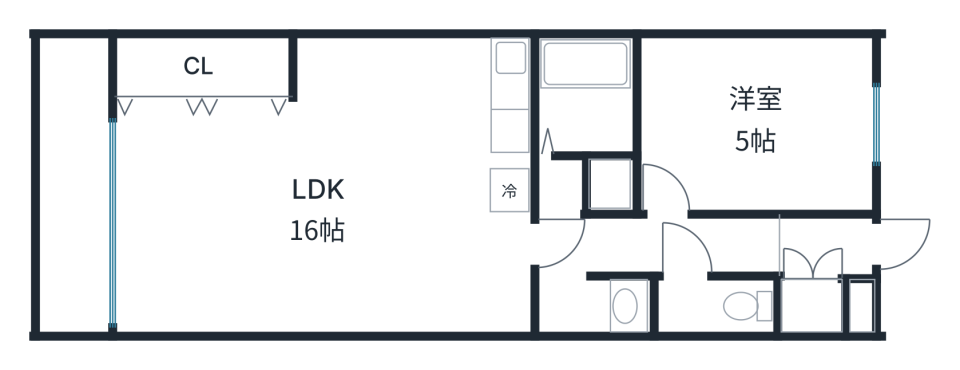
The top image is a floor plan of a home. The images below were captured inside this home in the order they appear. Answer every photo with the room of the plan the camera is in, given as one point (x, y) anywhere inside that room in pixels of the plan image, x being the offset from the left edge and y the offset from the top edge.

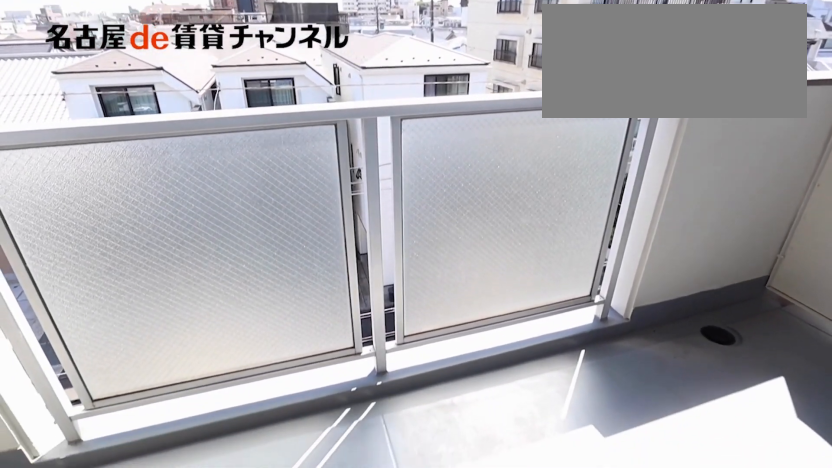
(74, 185)
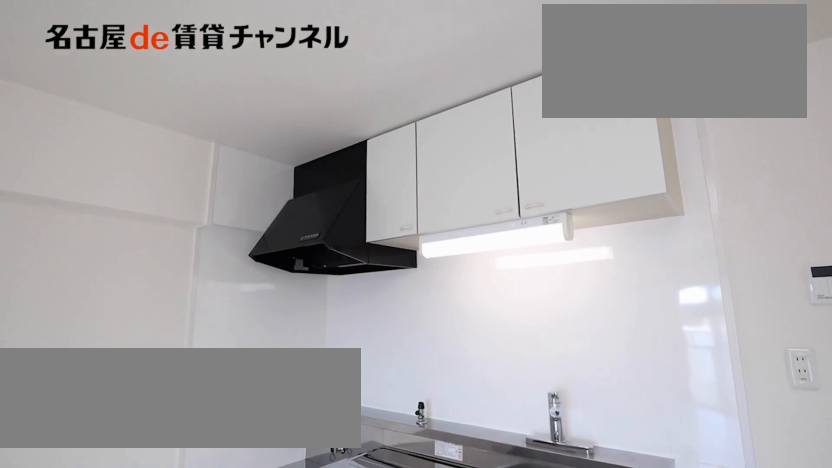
(501, 119)
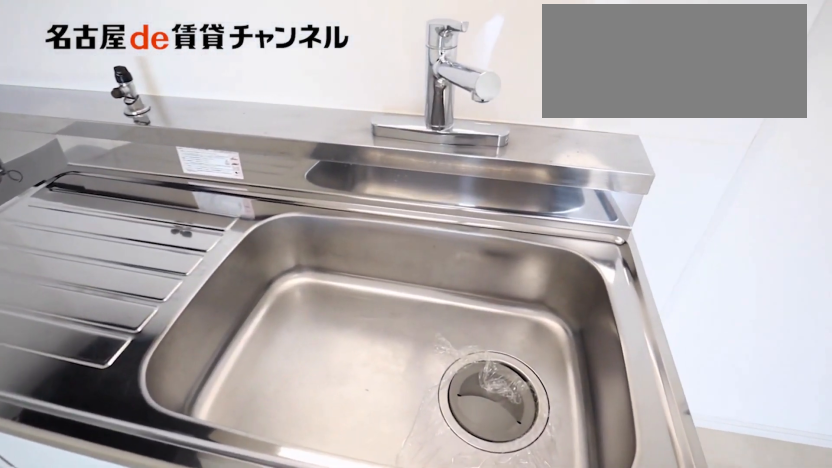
(501, 119)
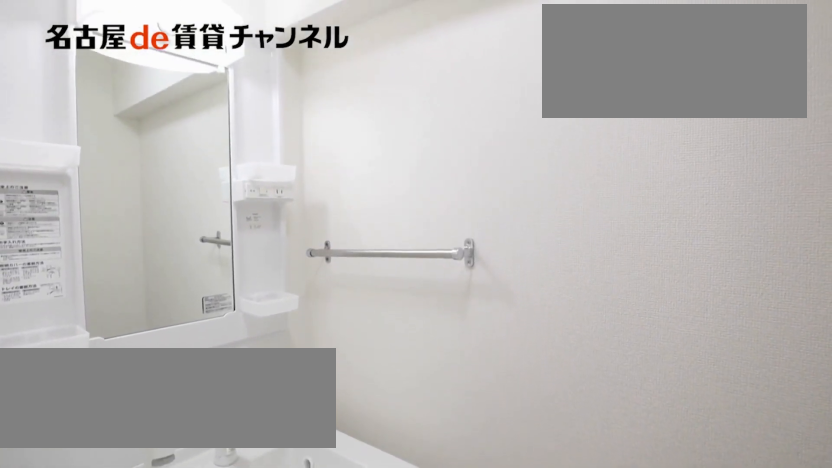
(595, 304)
